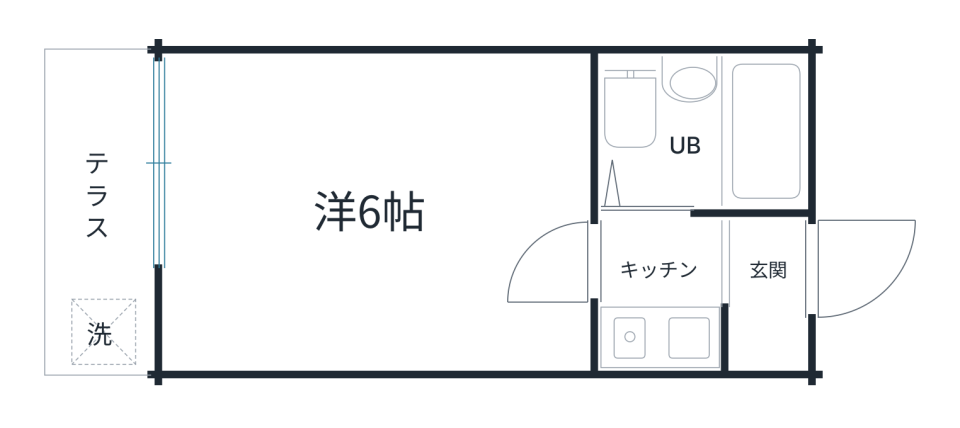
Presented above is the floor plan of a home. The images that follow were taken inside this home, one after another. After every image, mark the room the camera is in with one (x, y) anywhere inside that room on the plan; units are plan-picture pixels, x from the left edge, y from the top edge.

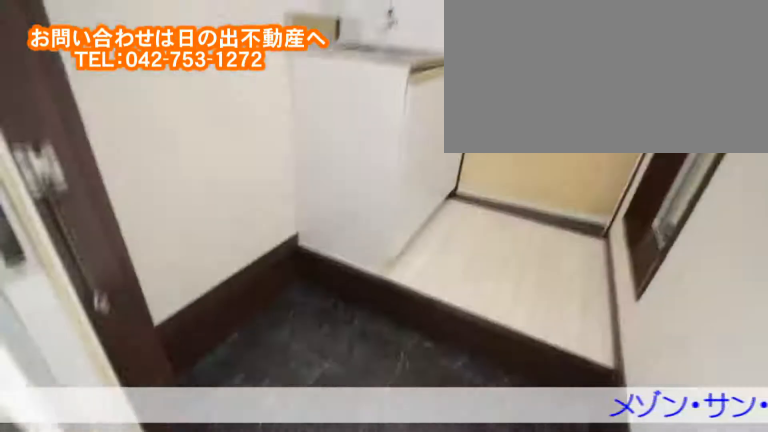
(735, 267)
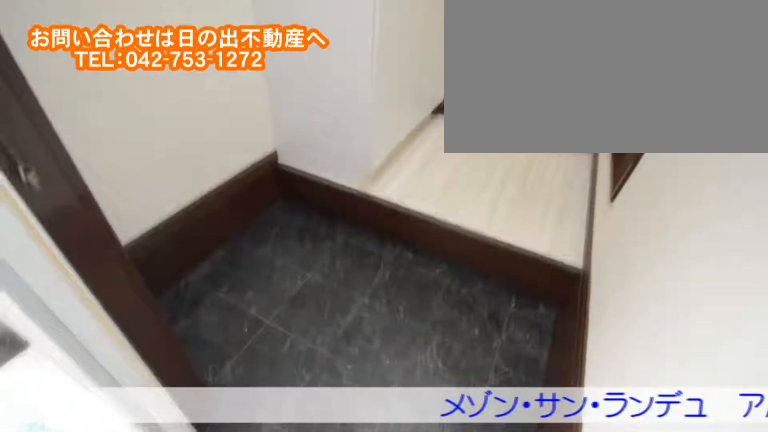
(735, 266)
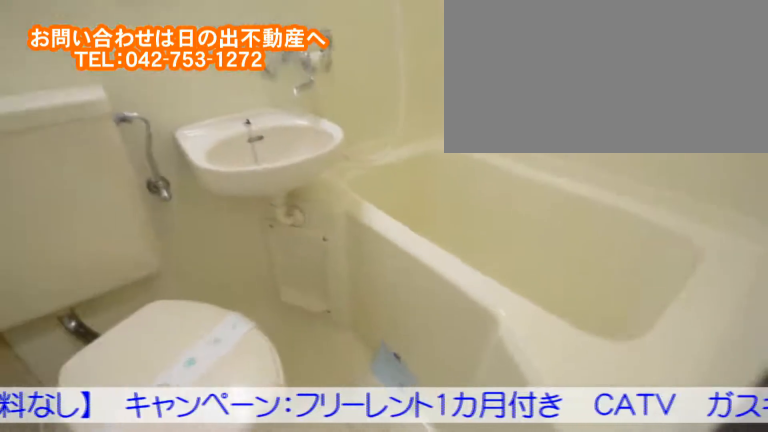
(747, 137)
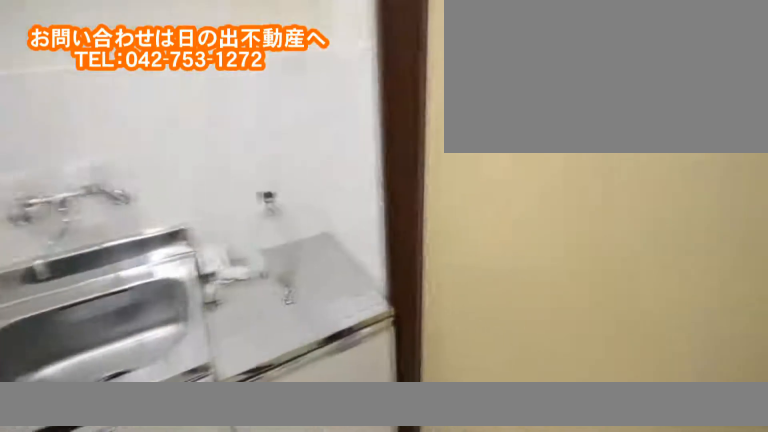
(661, 253)
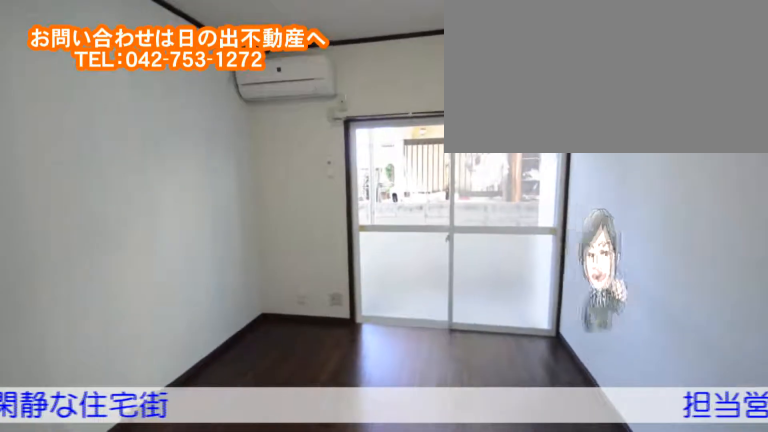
(261, 203)
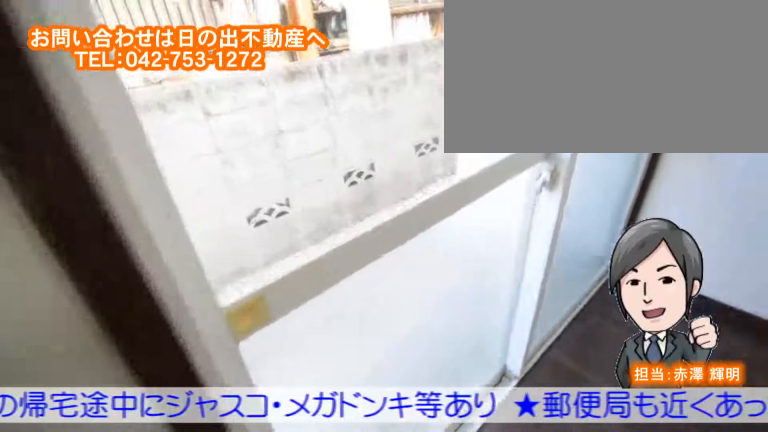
(261, 203)
